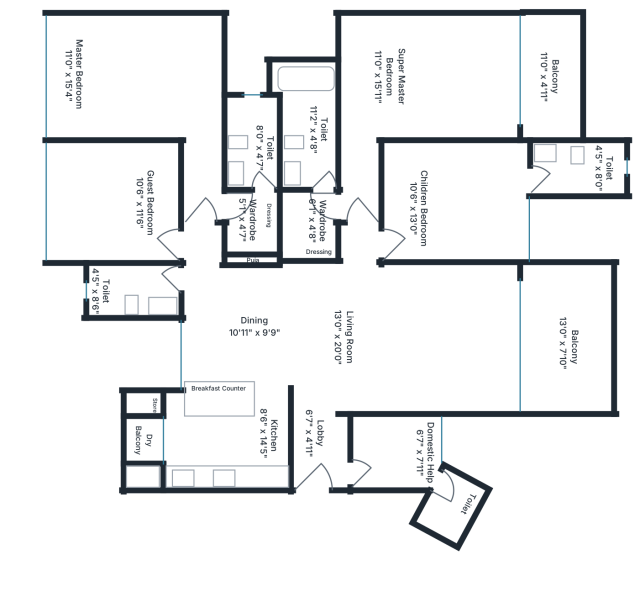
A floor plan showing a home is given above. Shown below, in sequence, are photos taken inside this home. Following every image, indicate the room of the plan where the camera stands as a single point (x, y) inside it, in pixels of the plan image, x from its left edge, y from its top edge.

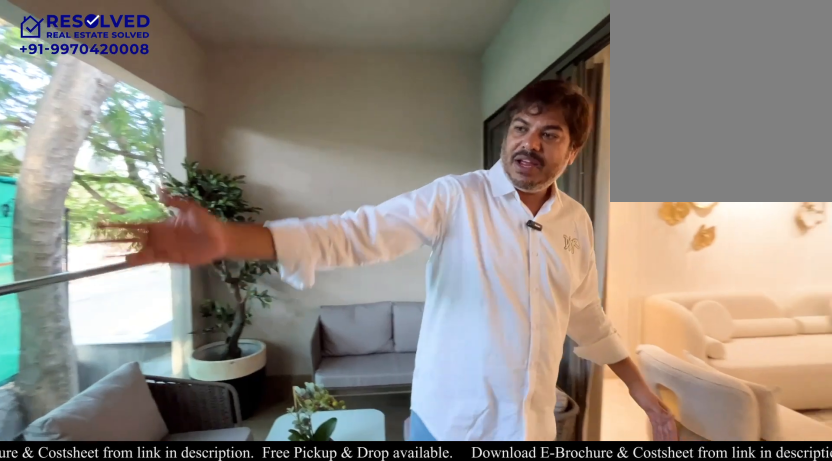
(567, 338)
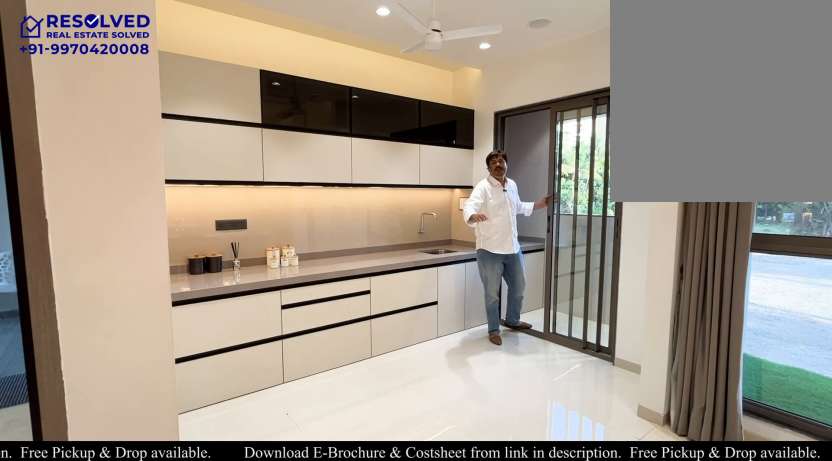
(227, 440)
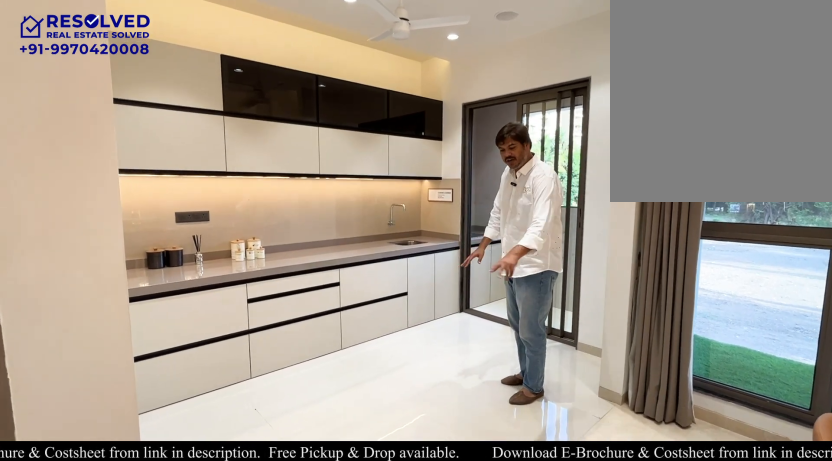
(227, 440)
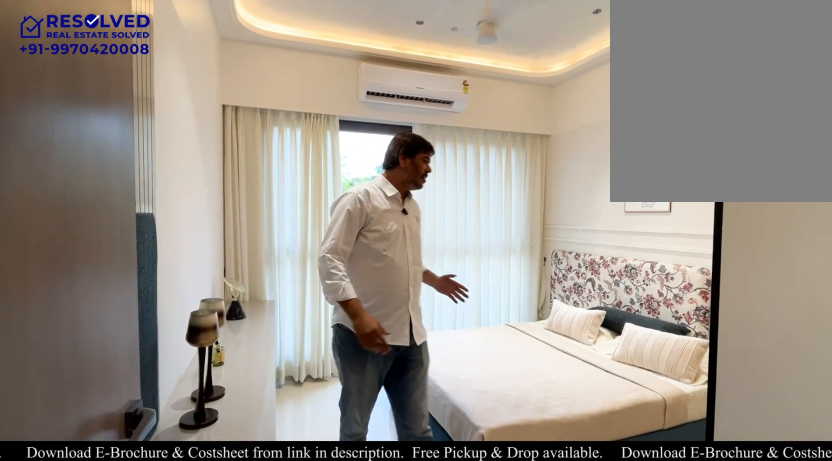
(116, 201)
